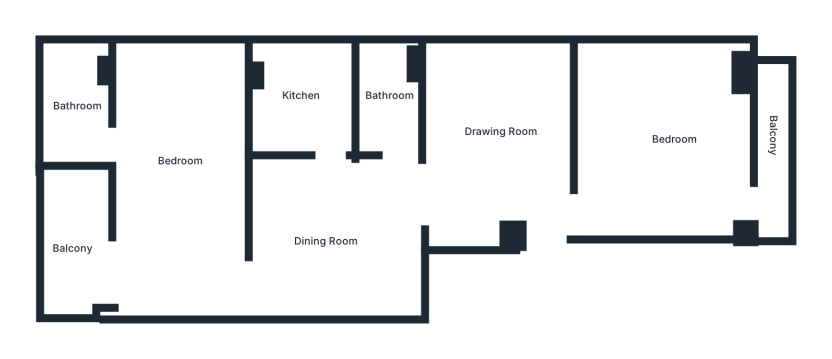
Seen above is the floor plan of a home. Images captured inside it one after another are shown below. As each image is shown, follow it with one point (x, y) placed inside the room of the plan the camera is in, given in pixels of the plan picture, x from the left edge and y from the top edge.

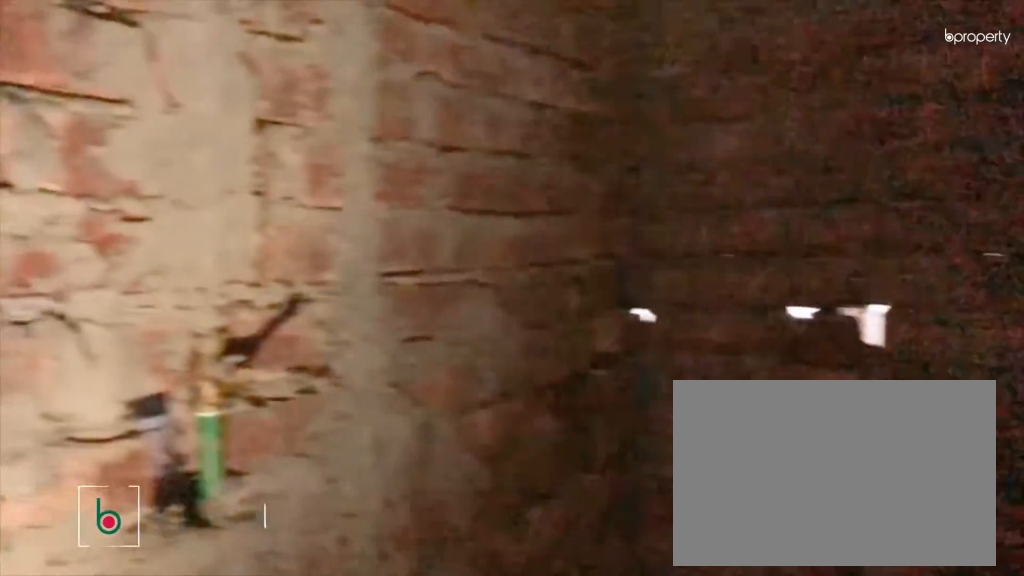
(388, 101)
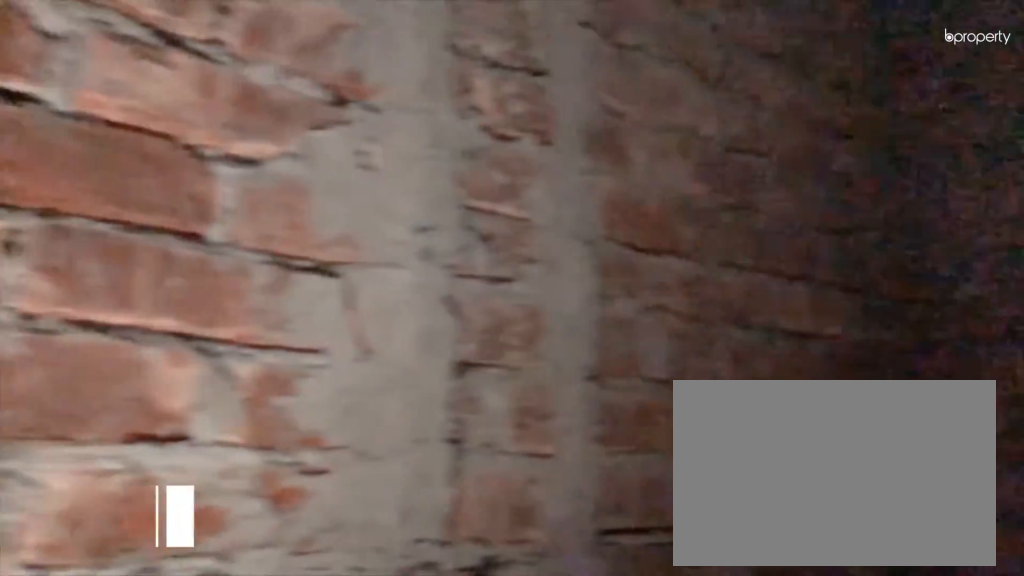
(388, 101)
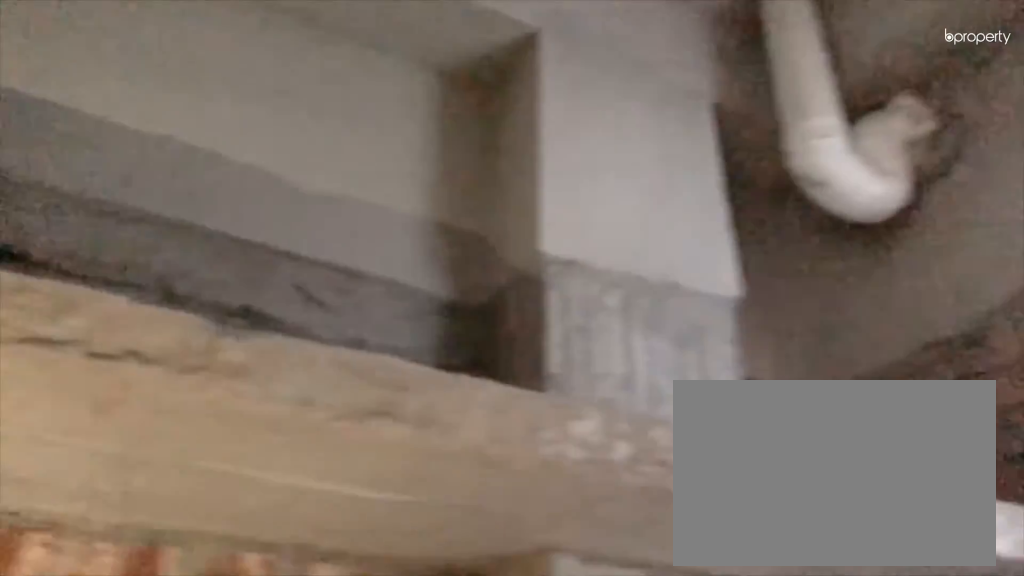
(302, 97)
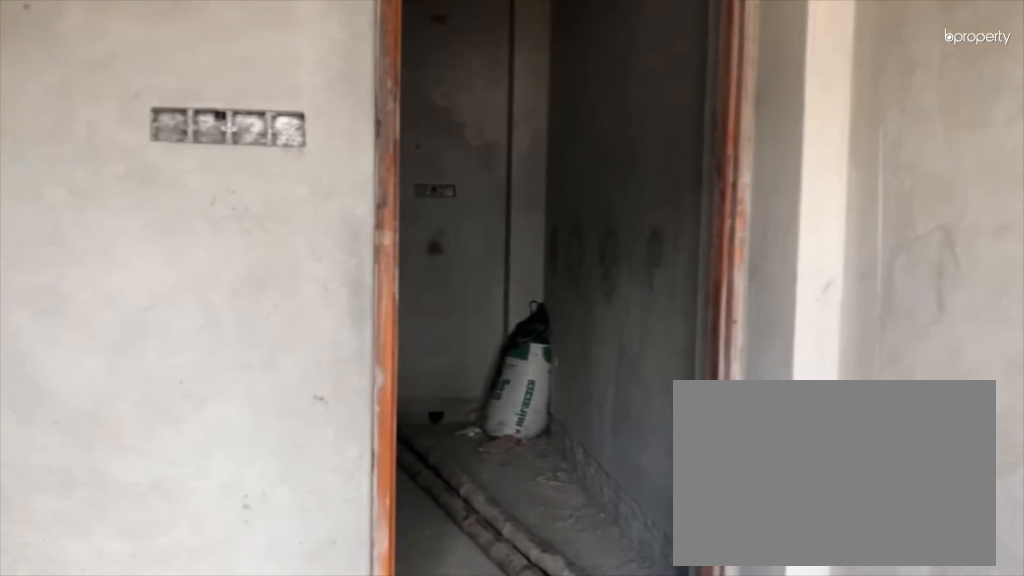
(176, 166)
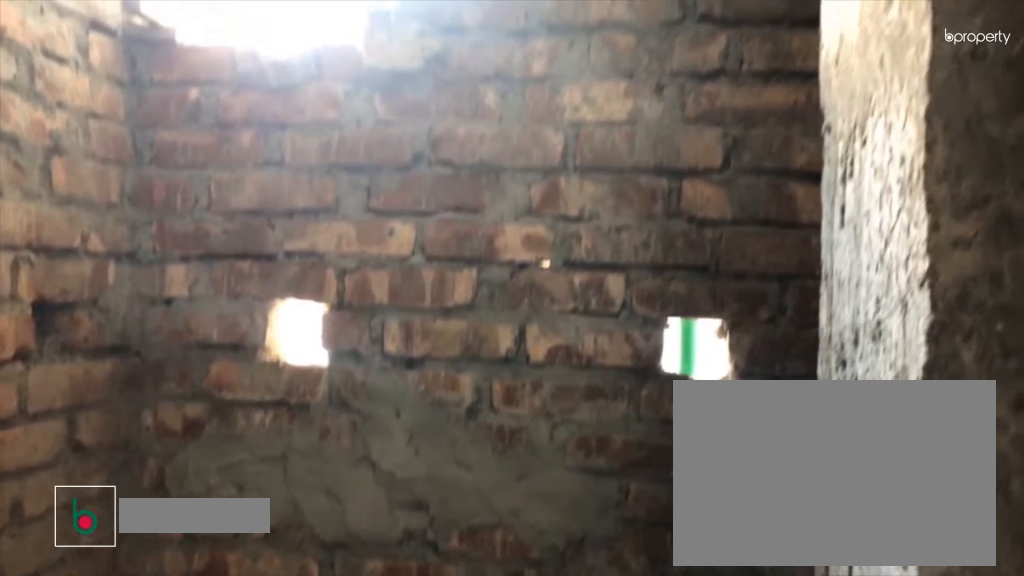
(77, 104)
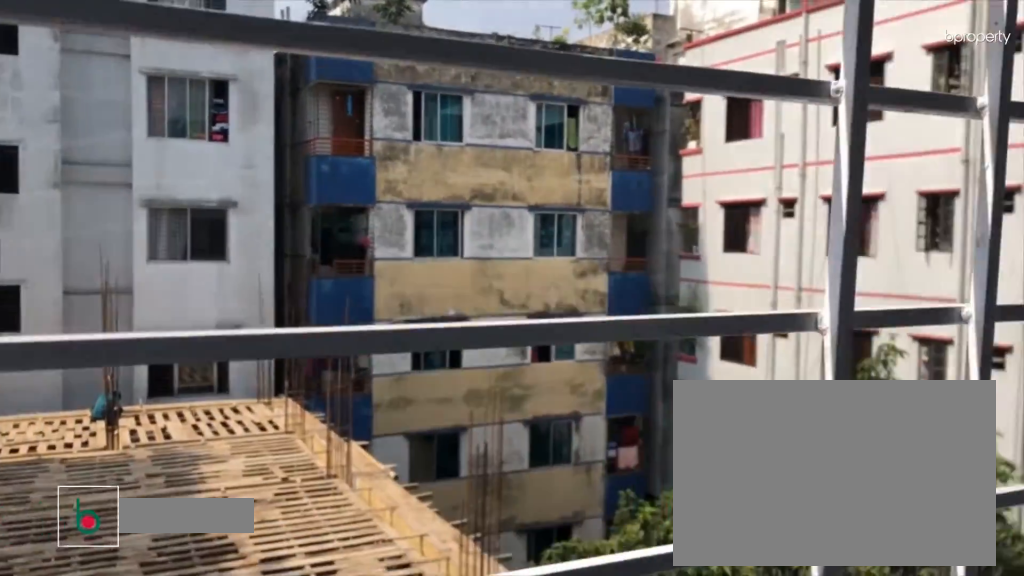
(71, 244)
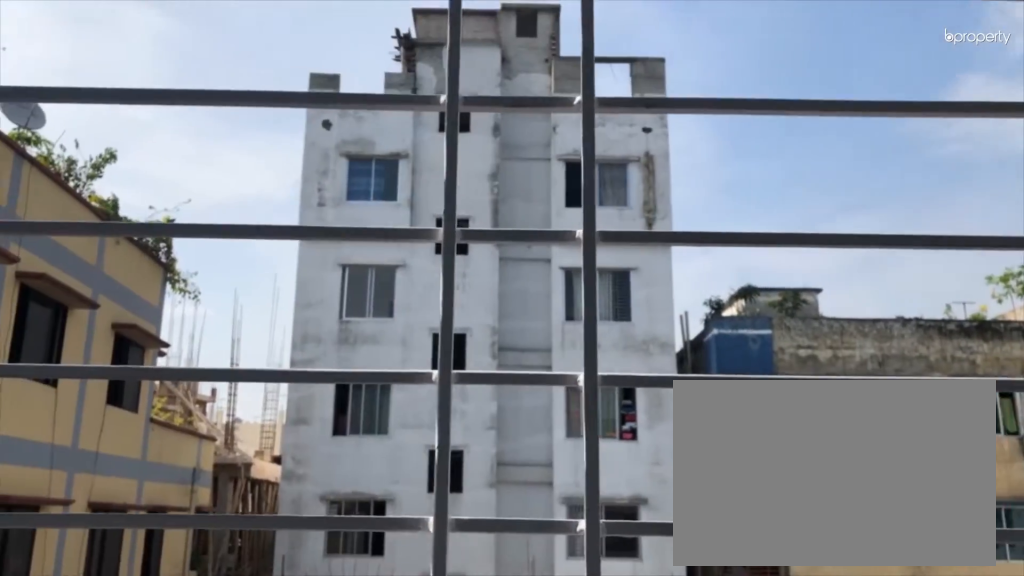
(71, 245)
